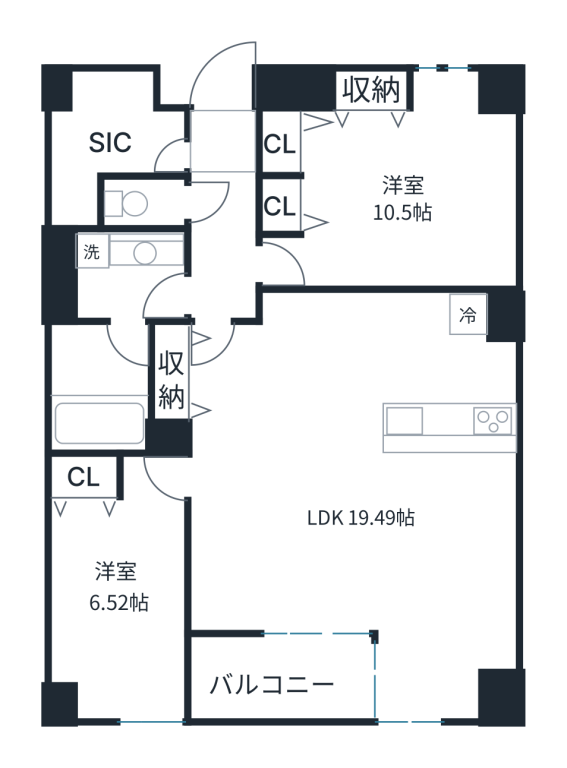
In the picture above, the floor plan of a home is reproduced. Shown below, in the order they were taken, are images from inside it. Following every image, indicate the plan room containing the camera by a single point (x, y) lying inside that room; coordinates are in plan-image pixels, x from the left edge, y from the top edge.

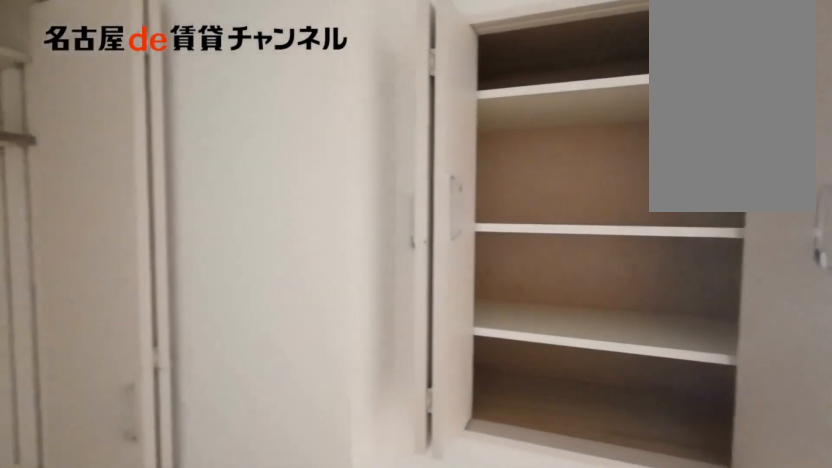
(385, 178)
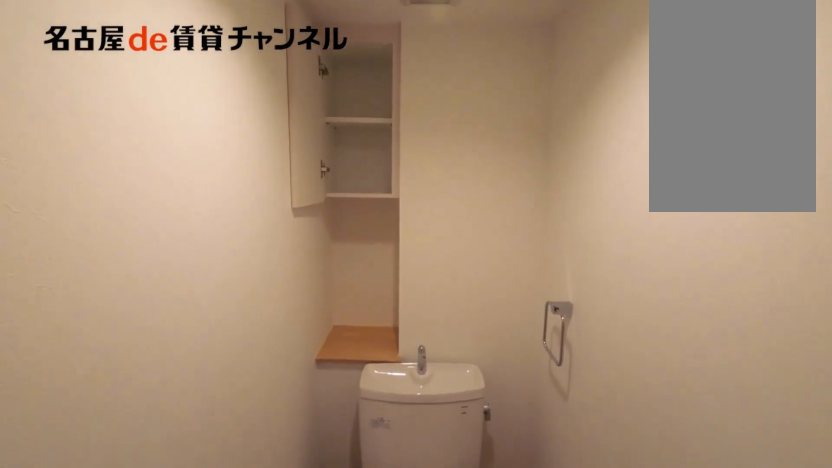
(142, 202)
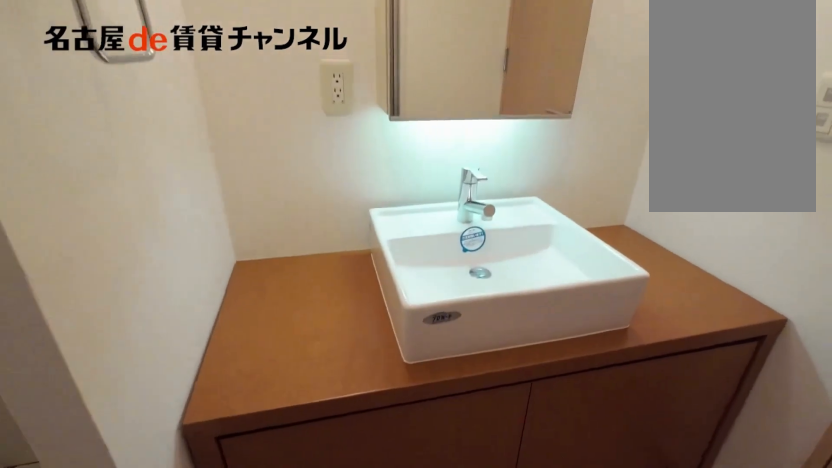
(125, 275)
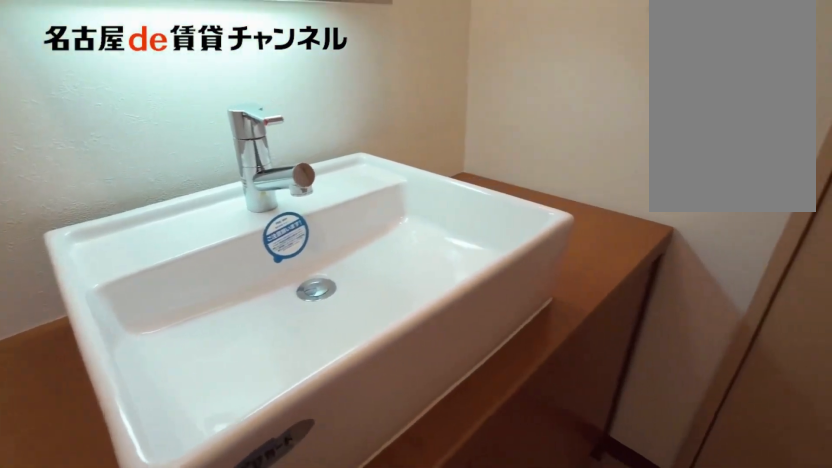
(125, 275)
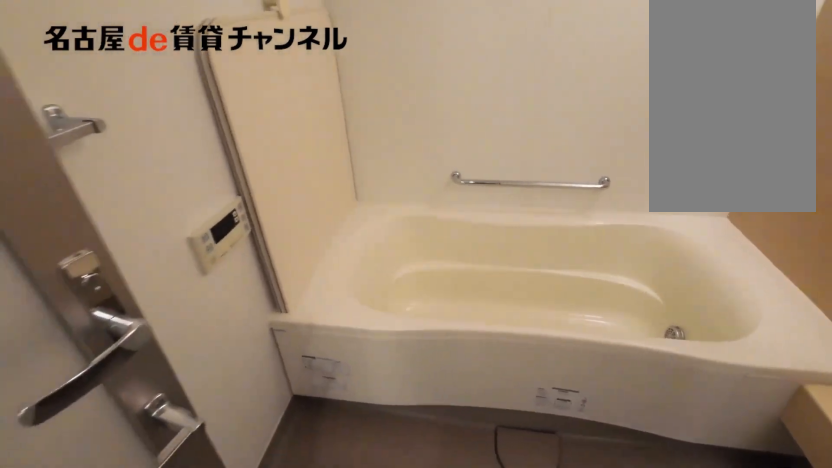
(105, 387)
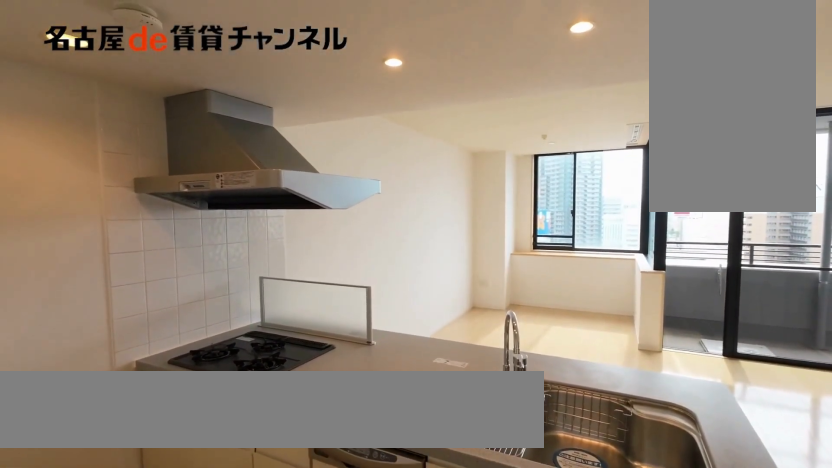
(449, 427)
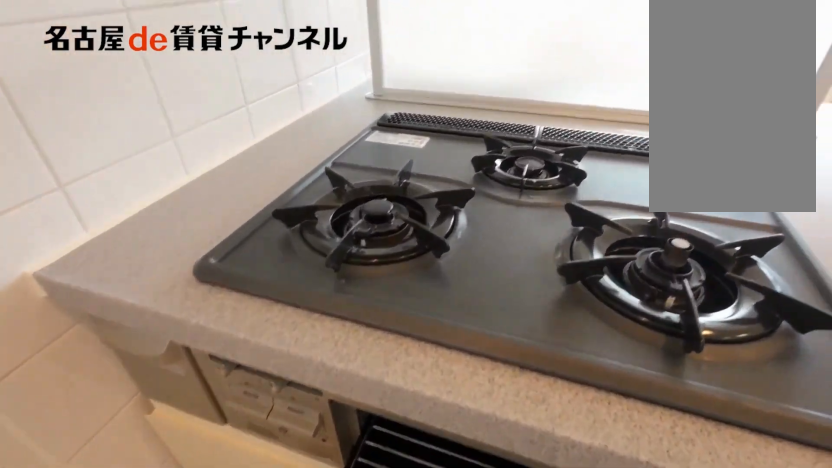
(449, 427)
